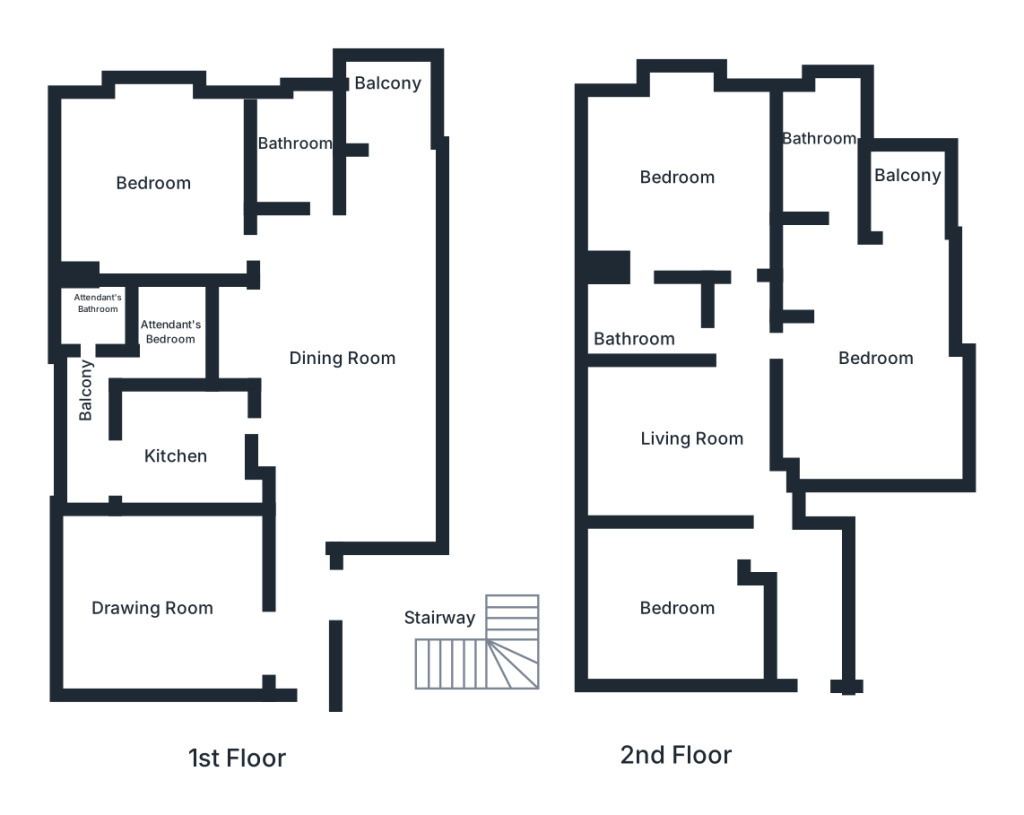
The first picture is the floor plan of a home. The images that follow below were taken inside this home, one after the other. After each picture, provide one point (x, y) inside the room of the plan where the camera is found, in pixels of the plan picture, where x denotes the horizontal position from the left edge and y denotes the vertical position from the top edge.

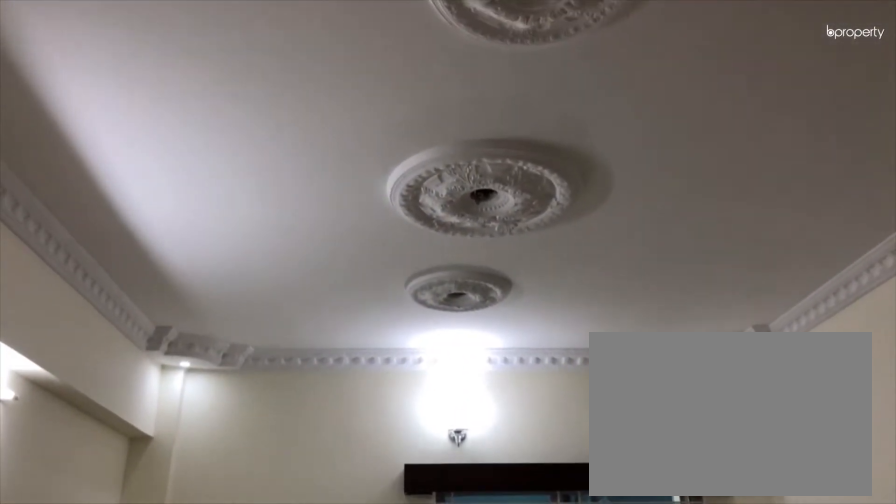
(159, 594)
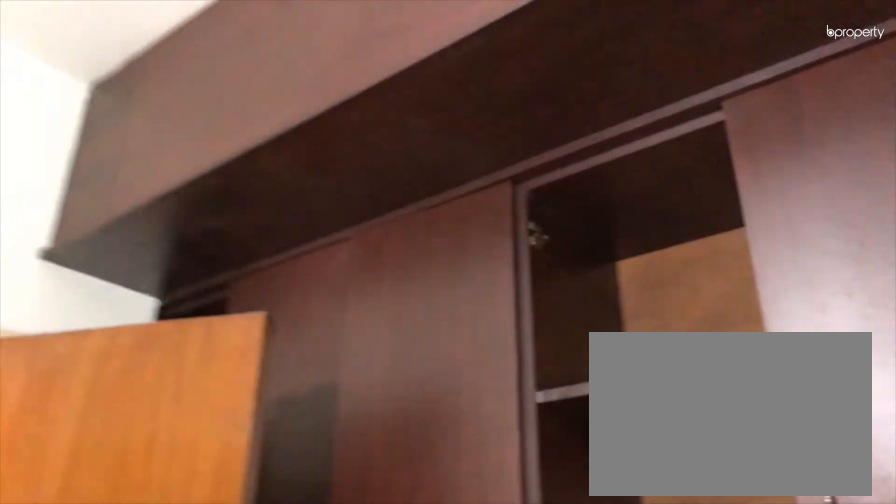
(175, 454)
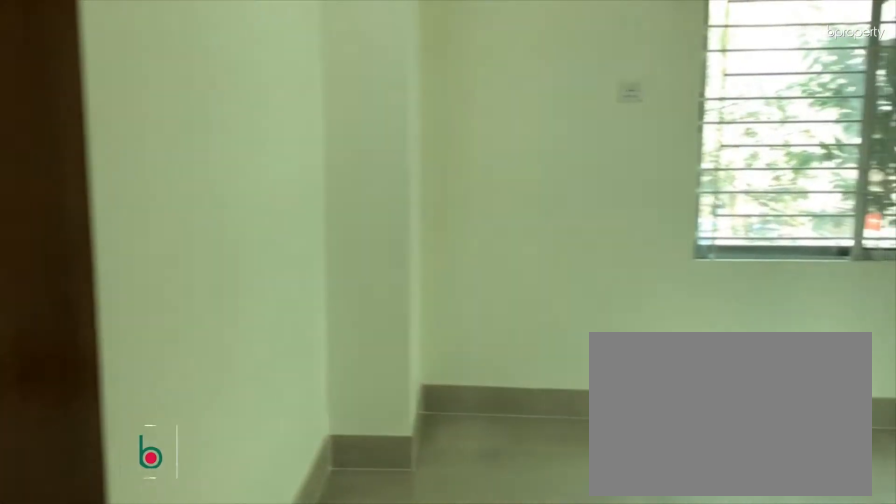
(158, 182)
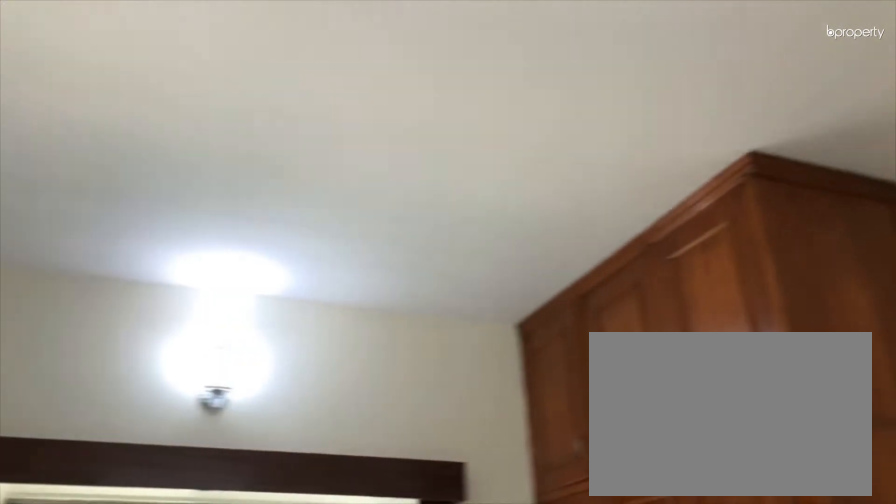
(158, 182)
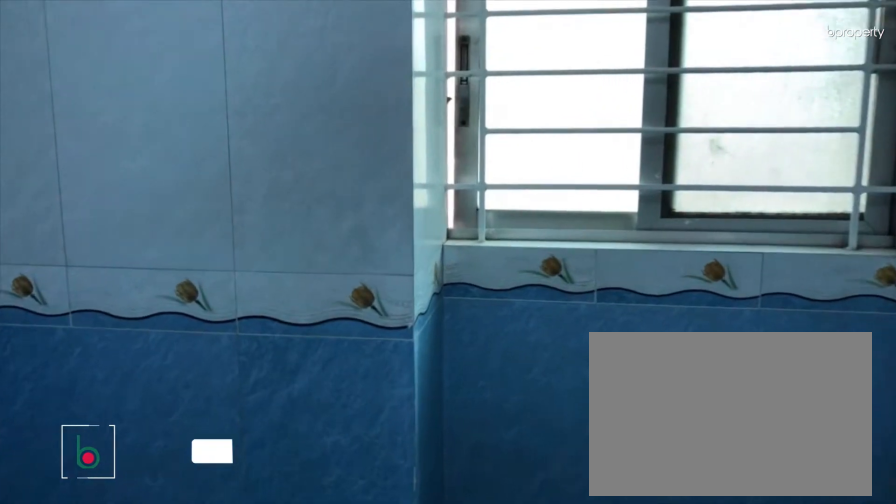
(290, 144)
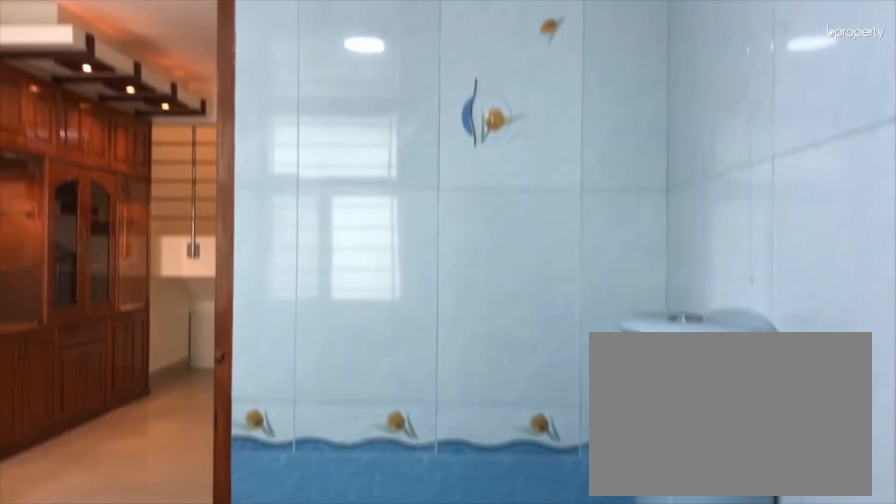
(290, 144)
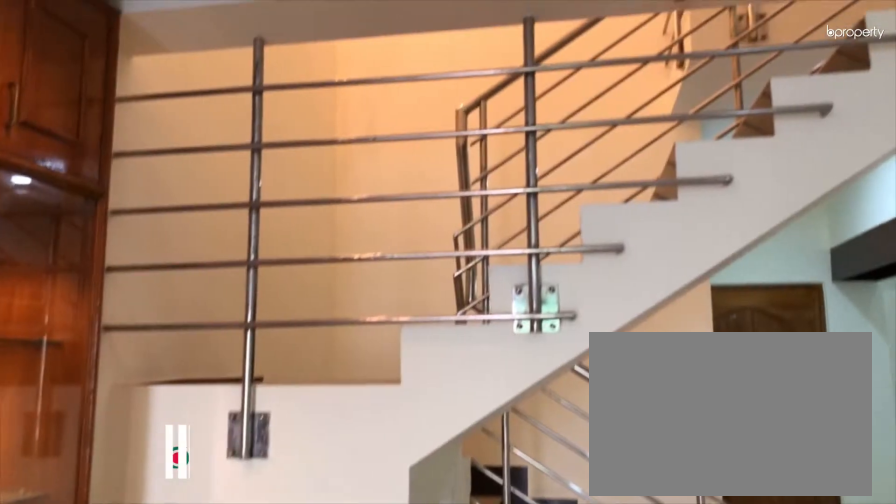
(425, 657)
